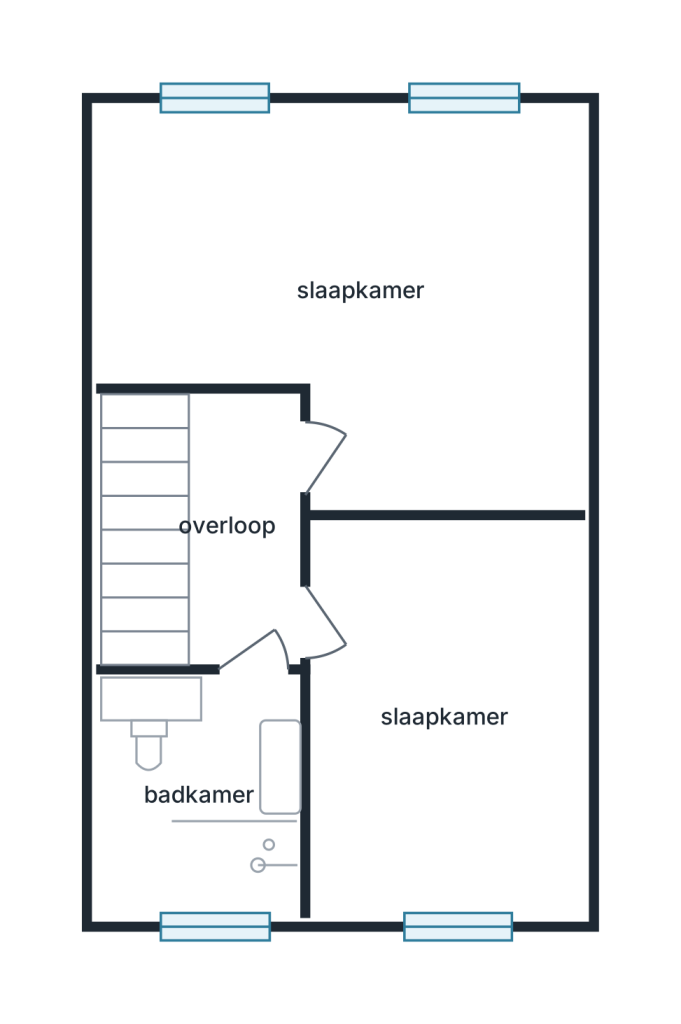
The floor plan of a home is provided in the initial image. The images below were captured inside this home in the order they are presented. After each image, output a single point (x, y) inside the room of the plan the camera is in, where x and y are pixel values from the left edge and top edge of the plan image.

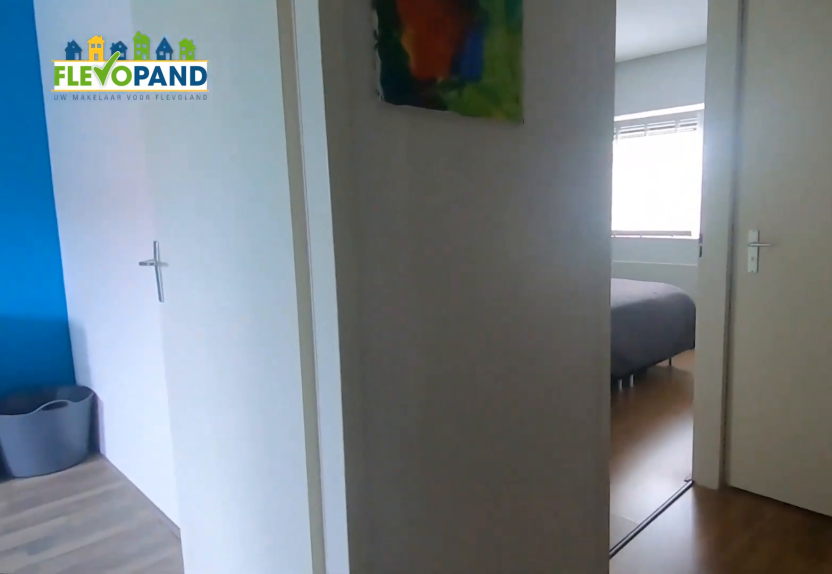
(231, 455)
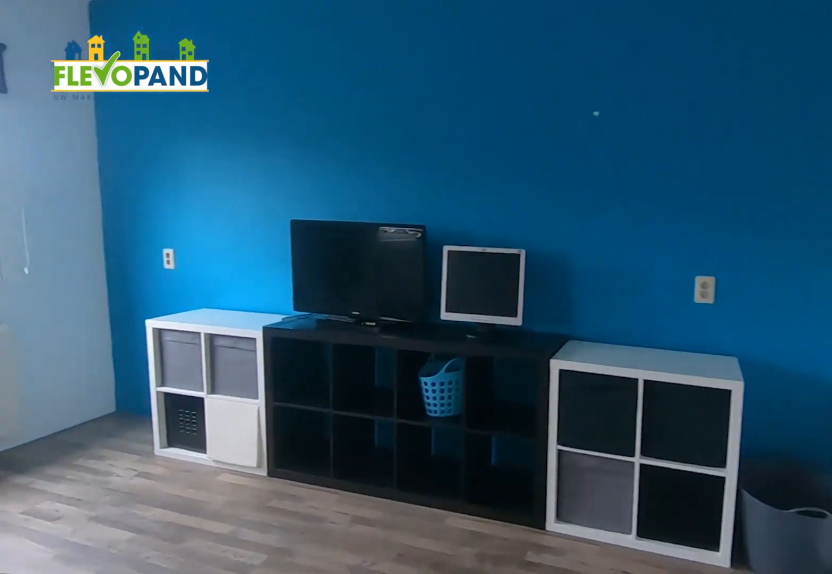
(304, 220)
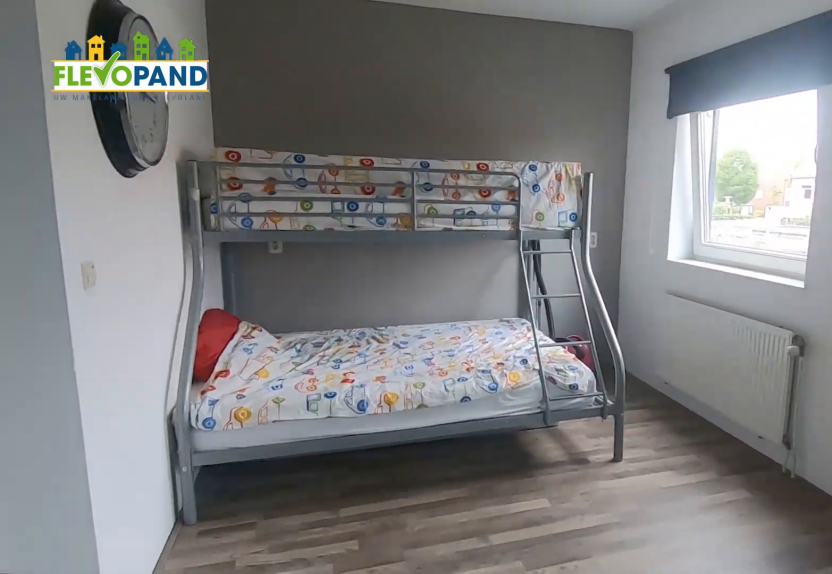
(304, 220)
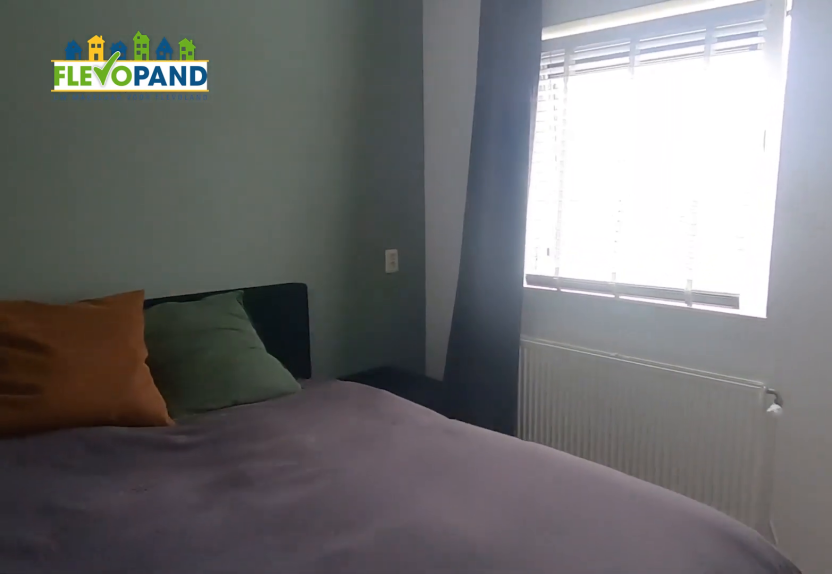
(445, 715)
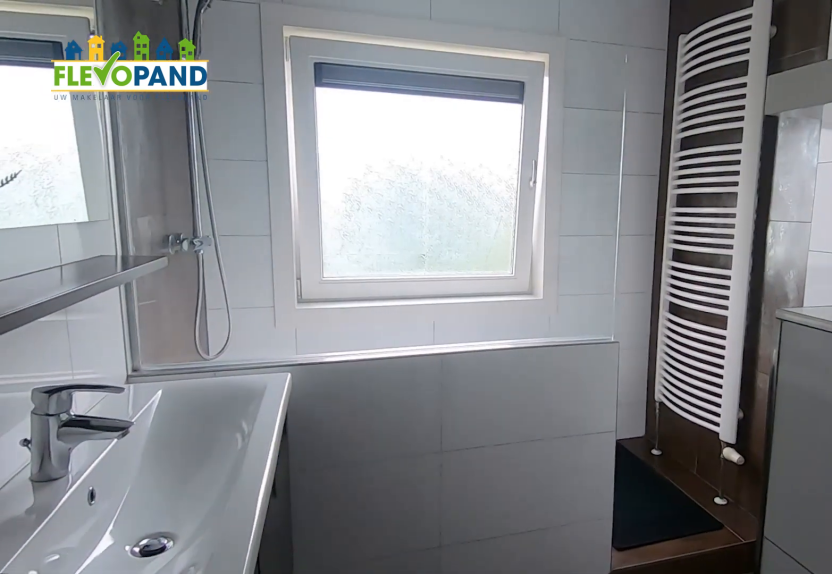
(152, 711)
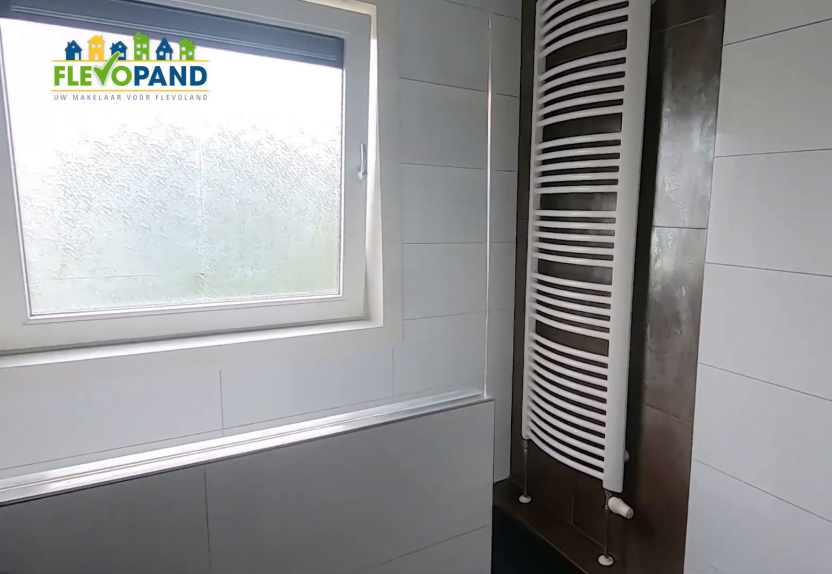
(152, 711)
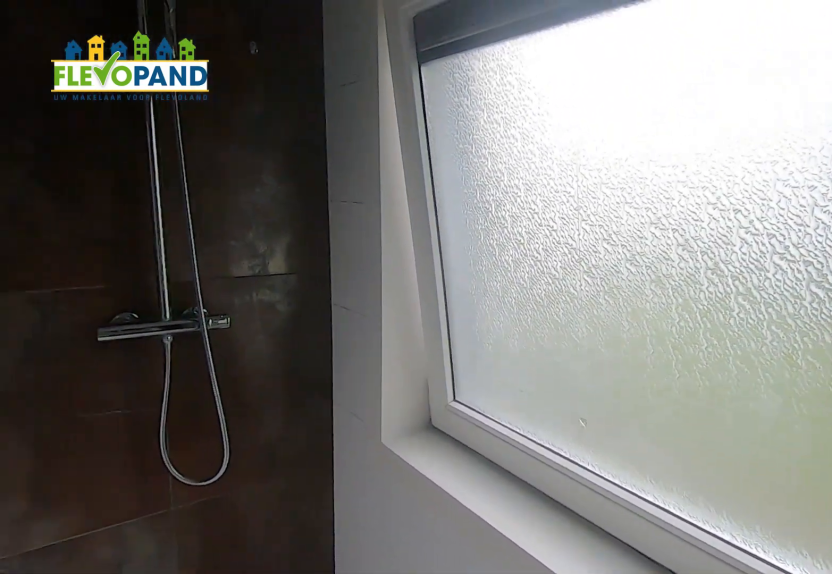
(152, 711)
